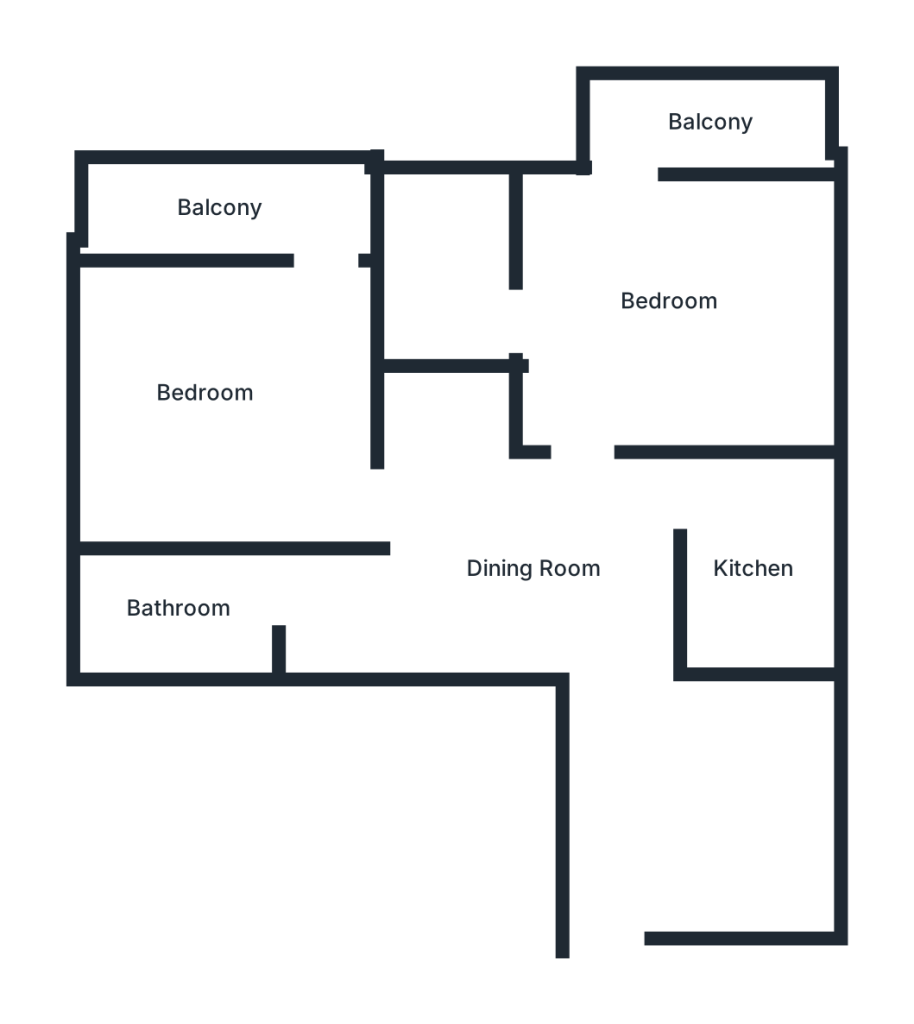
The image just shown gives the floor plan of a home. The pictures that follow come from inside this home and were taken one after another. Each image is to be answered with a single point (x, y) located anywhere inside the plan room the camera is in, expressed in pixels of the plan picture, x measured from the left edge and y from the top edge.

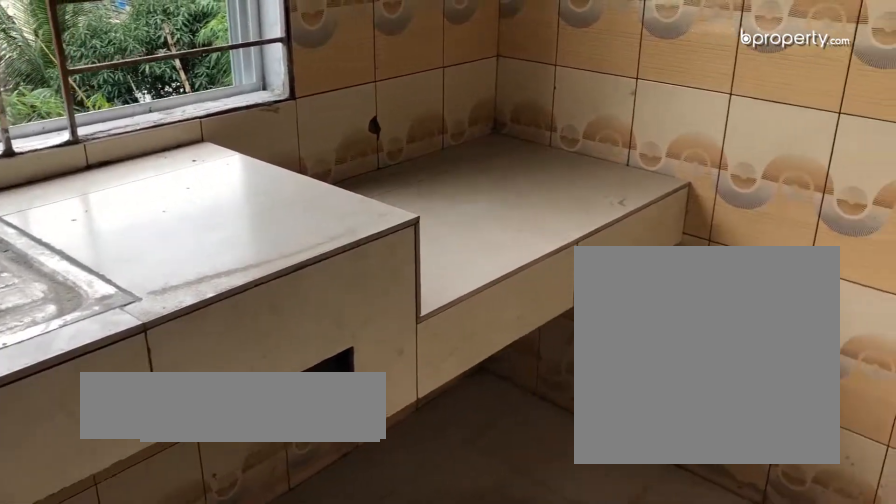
(756, 575)
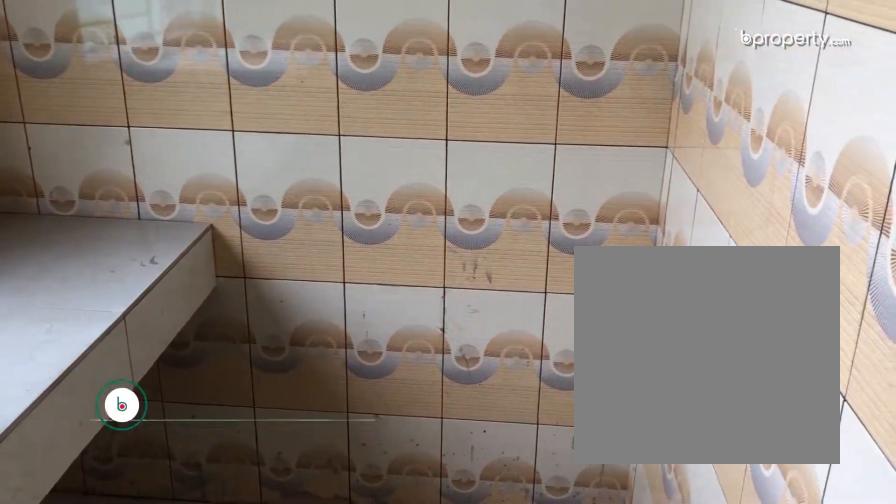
(756, 575)
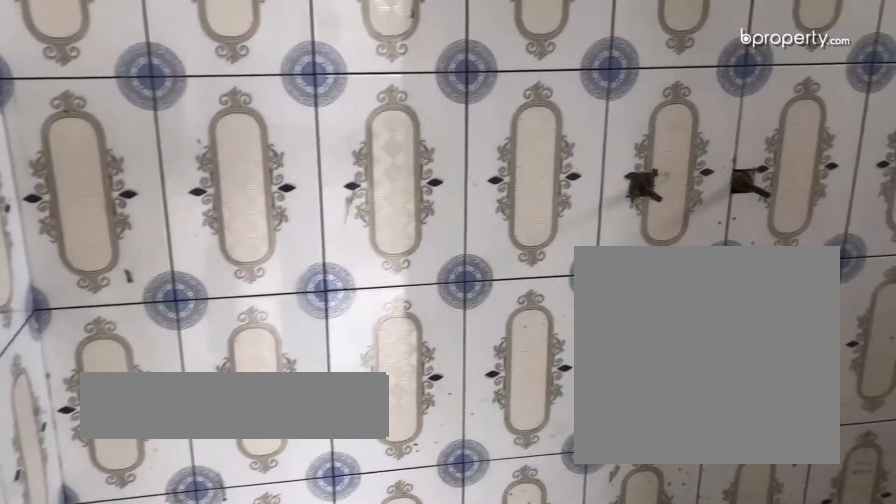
(450, 270)
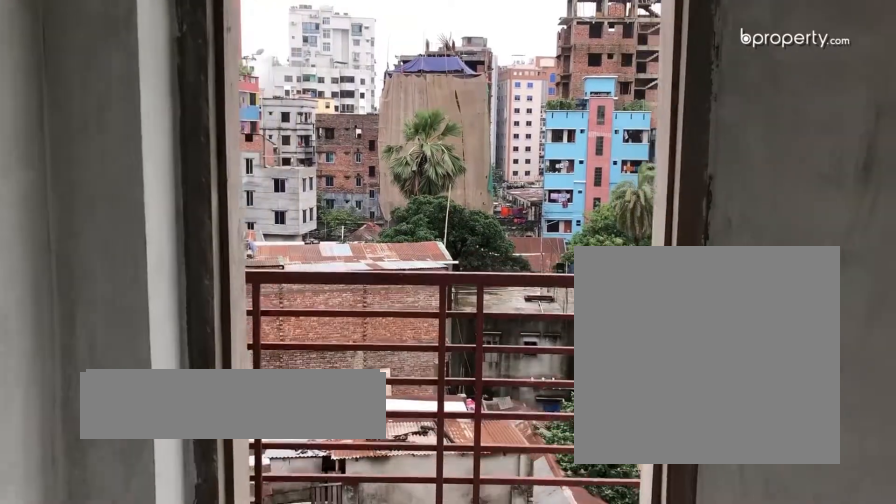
(709, 120)
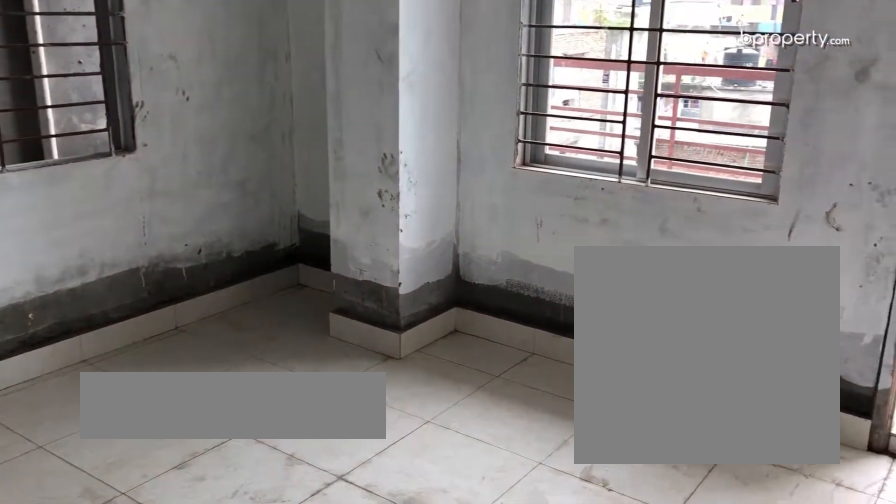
(204, 390)
